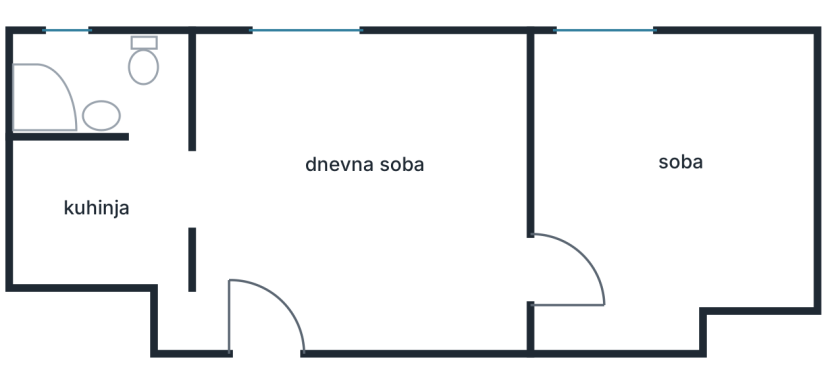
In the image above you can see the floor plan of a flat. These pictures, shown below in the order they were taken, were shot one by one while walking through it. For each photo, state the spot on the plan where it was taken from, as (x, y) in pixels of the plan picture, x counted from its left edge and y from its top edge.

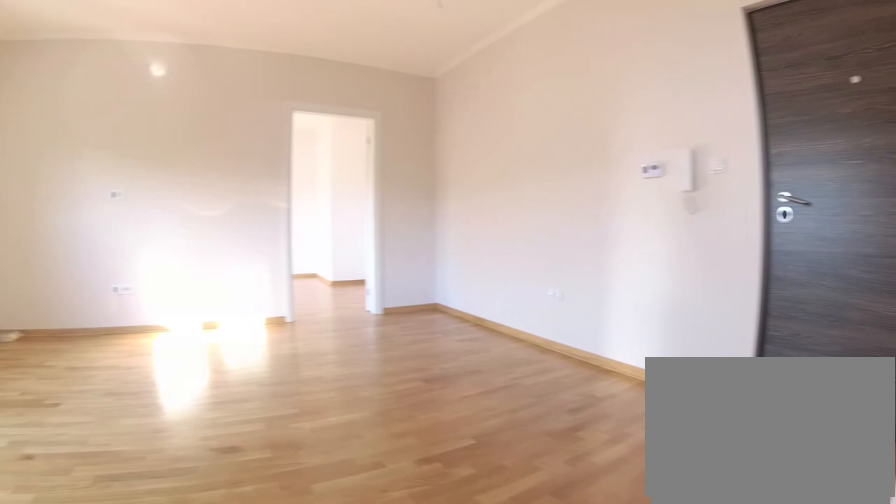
(150, 163)
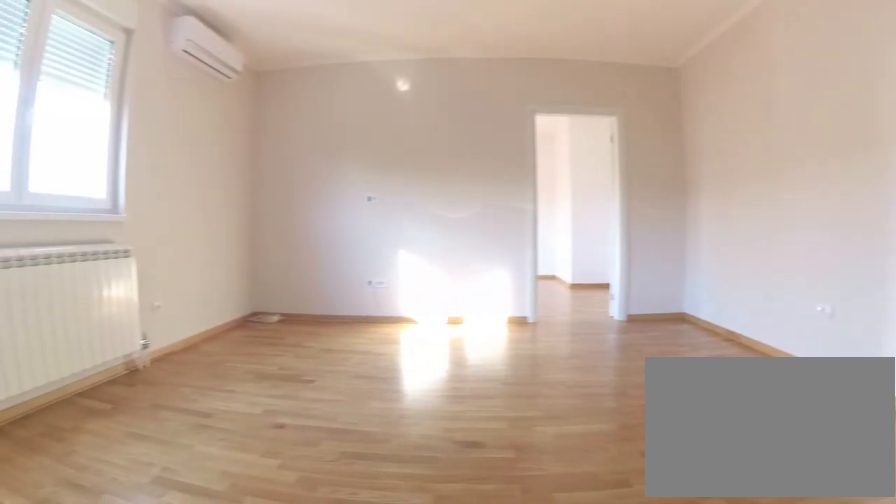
(158, 177)
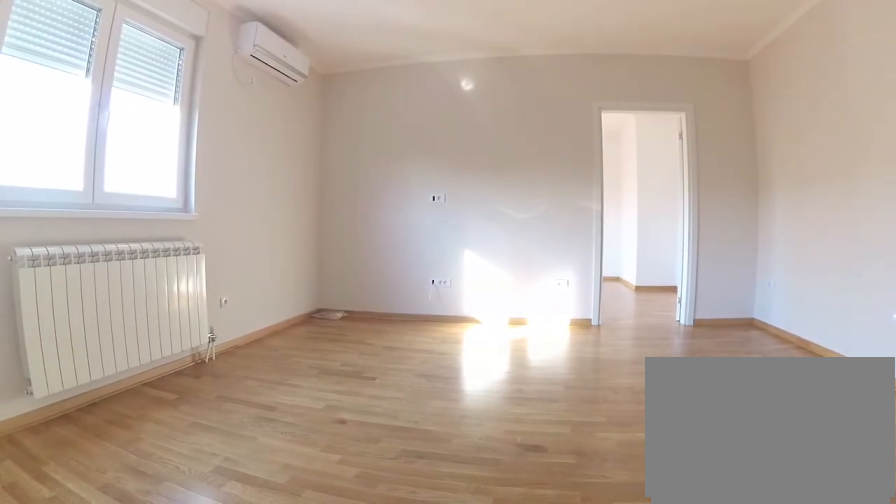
(164, 184)
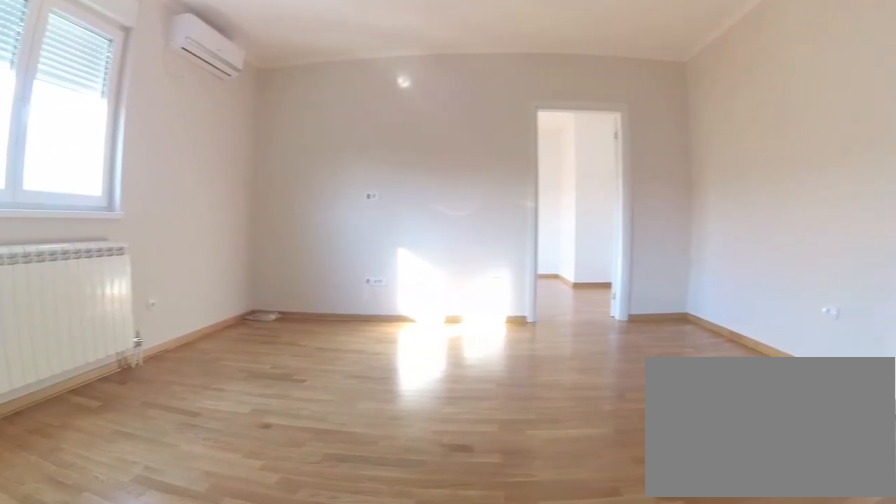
(173, 188)
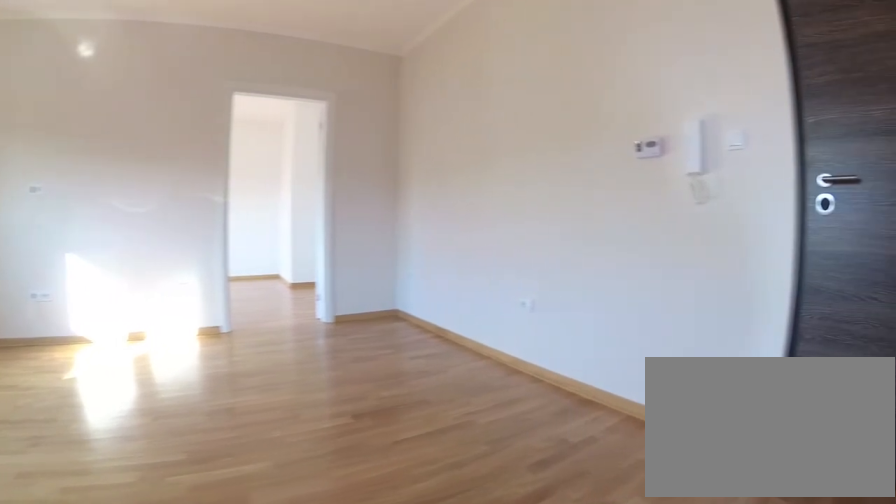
(215, 199)
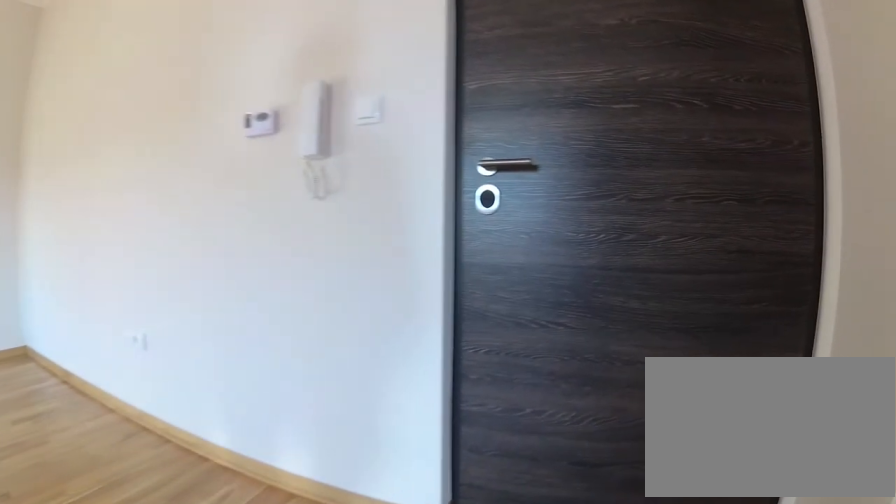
(254, 261)
